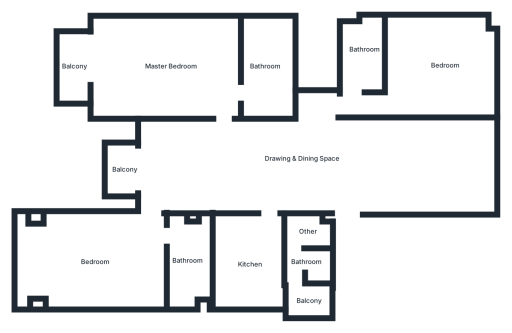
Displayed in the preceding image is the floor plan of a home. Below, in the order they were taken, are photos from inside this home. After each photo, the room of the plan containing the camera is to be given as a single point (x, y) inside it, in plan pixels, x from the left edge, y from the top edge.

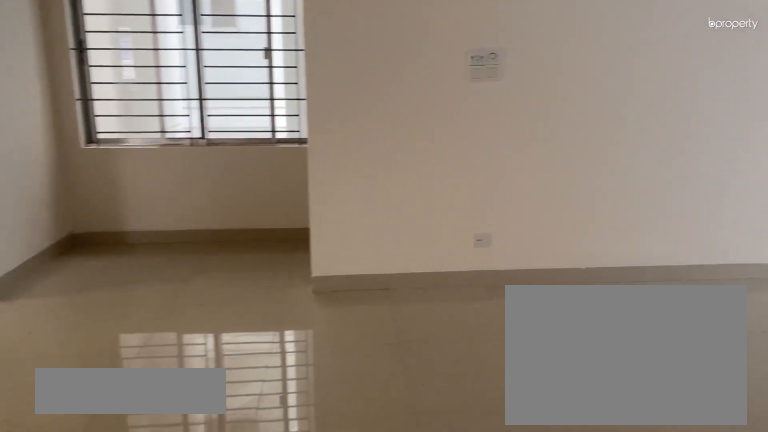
(336, 159)
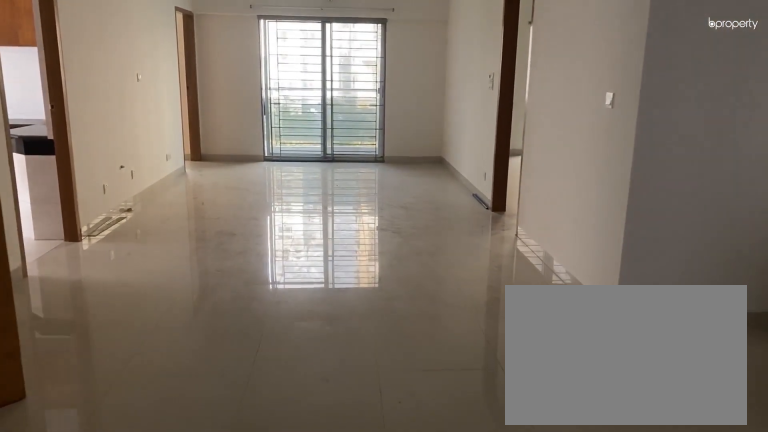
(336, 159)
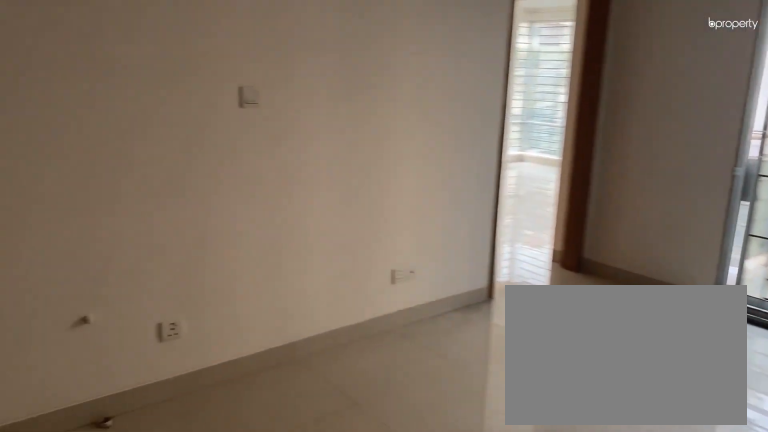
(190, 161)
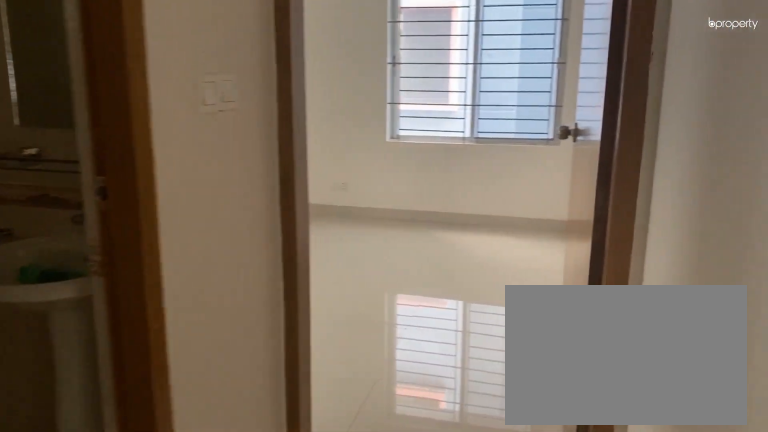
(369, 104)
